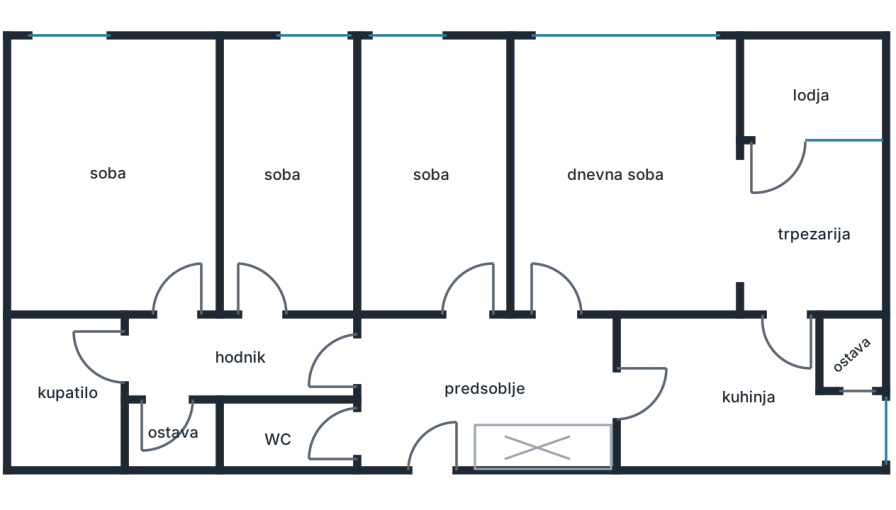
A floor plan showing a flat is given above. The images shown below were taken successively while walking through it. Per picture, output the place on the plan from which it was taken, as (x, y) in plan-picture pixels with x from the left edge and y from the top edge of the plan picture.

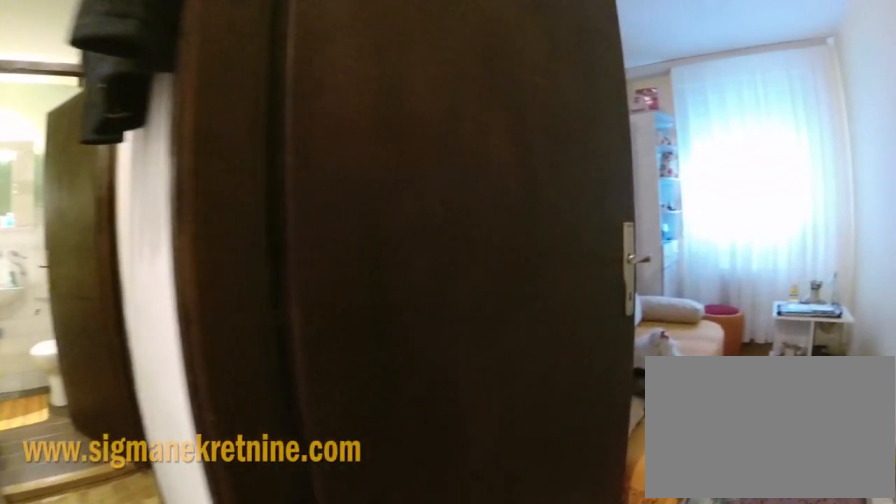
(316, 362)
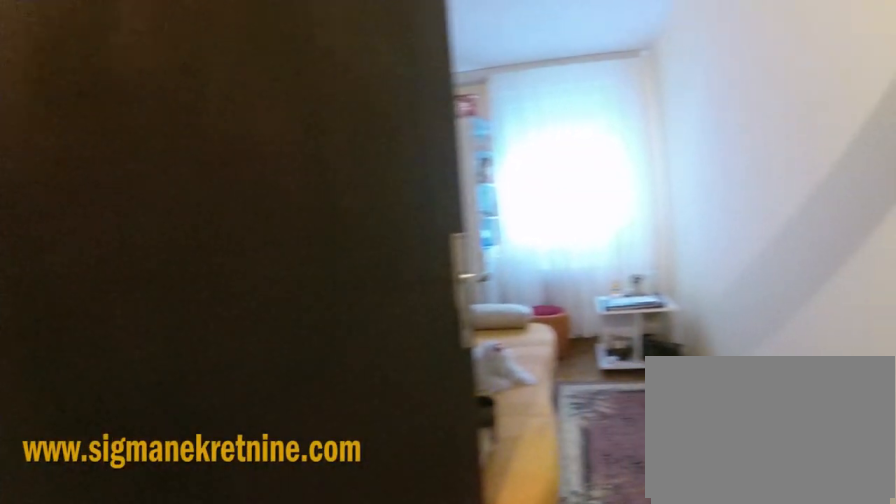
(307, 349)
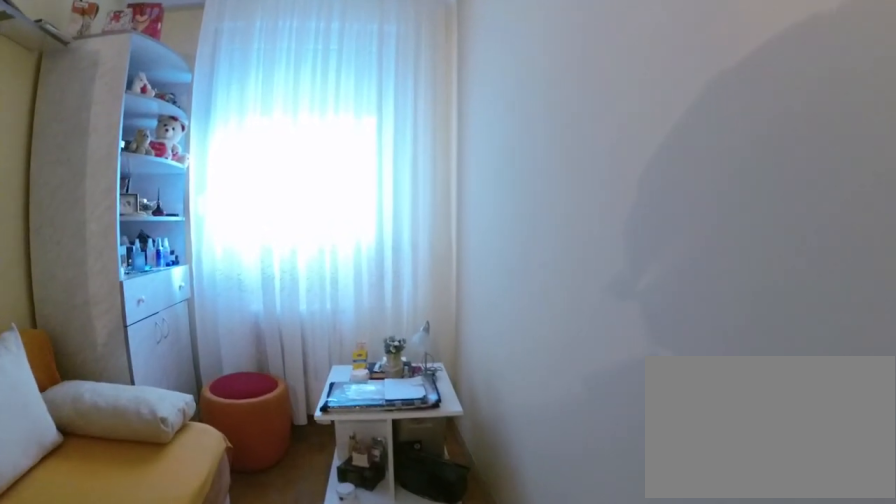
(304, 222)
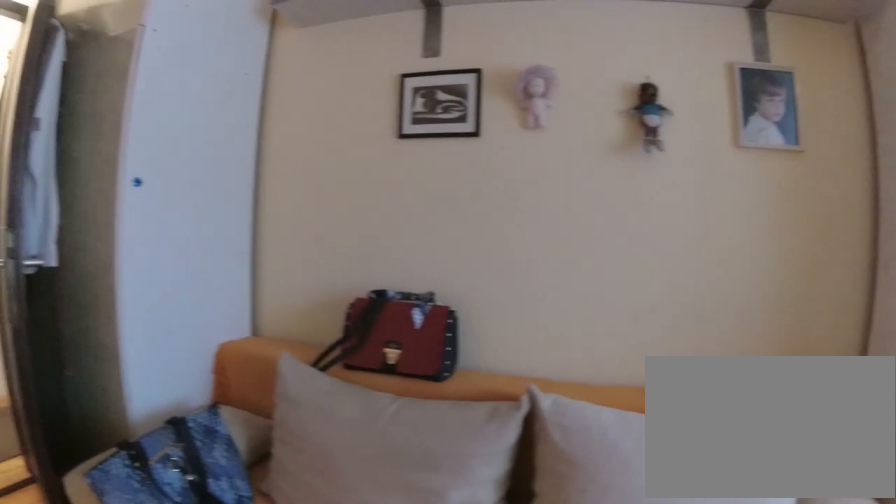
(315, 143)
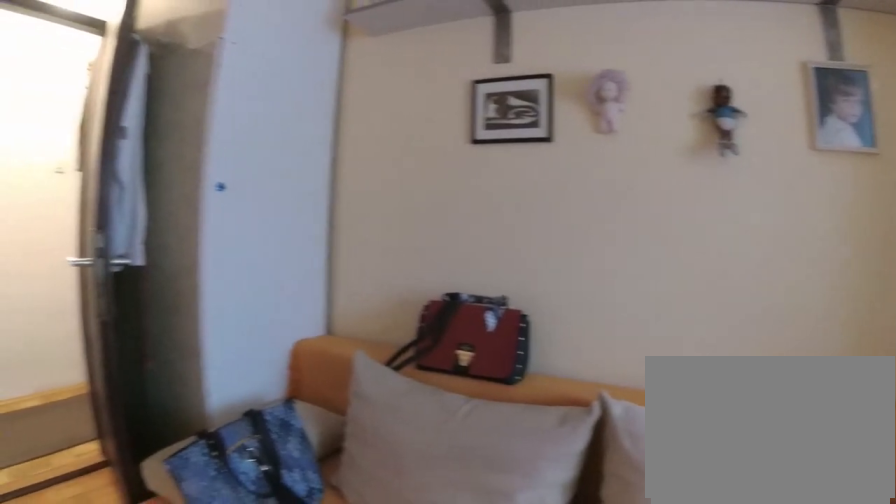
(310, 135)
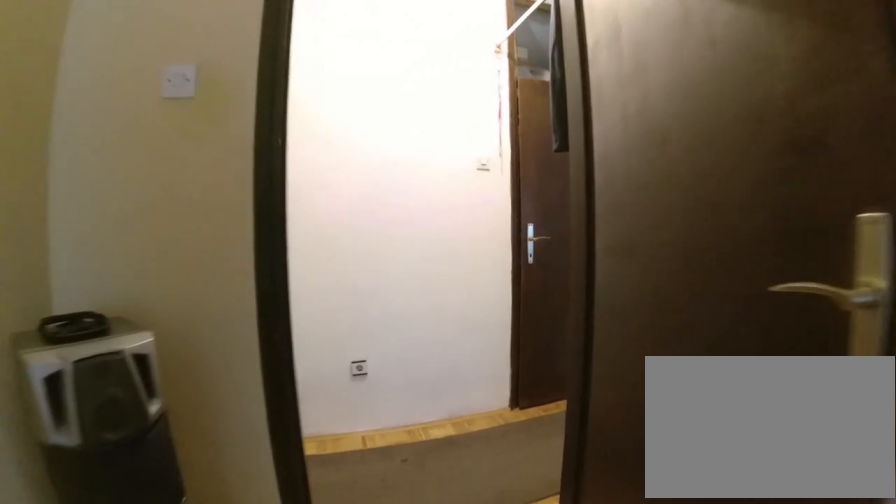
(278, 211)
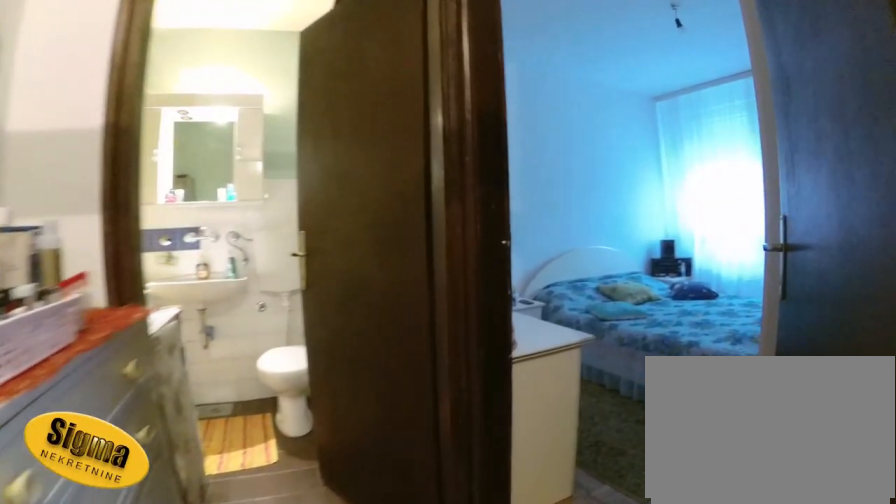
(203, 362)
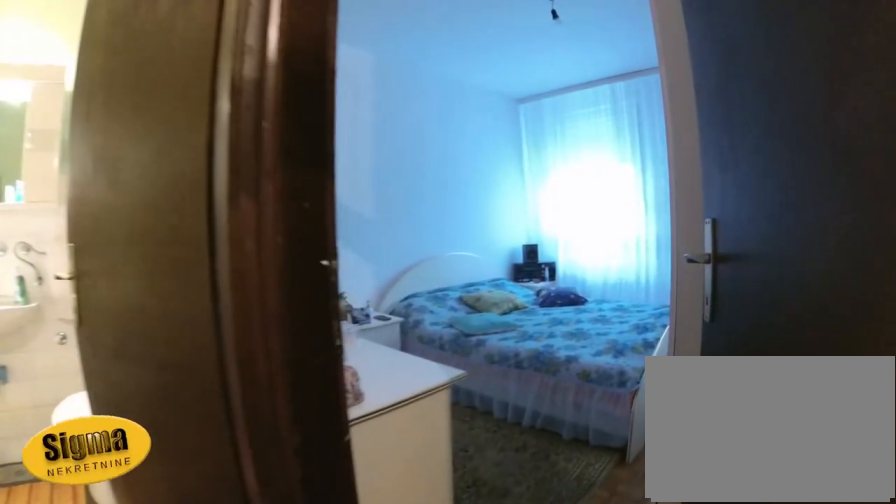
(195, 356)
